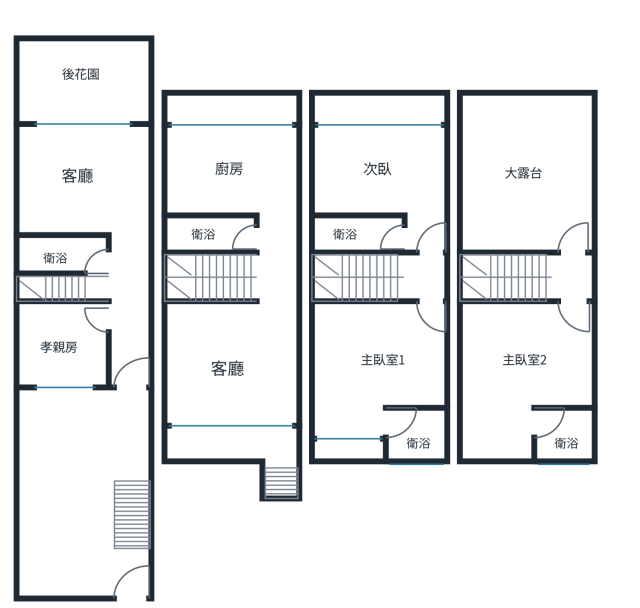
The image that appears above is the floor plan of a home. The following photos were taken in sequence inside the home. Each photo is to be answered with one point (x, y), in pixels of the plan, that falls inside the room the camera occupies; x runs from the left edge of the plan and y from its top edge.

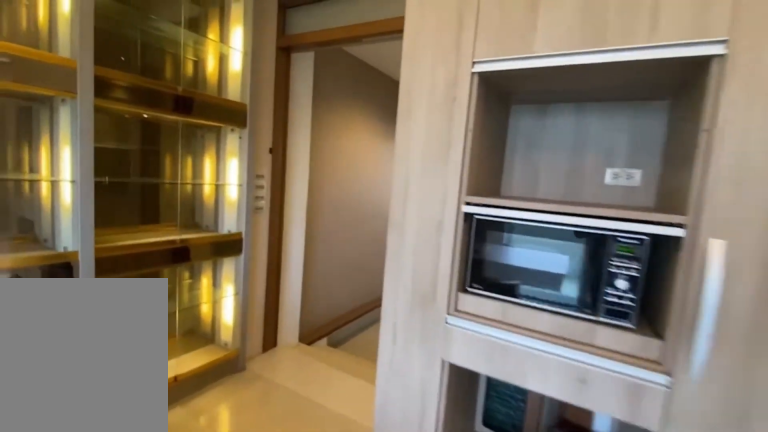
(235, 161)
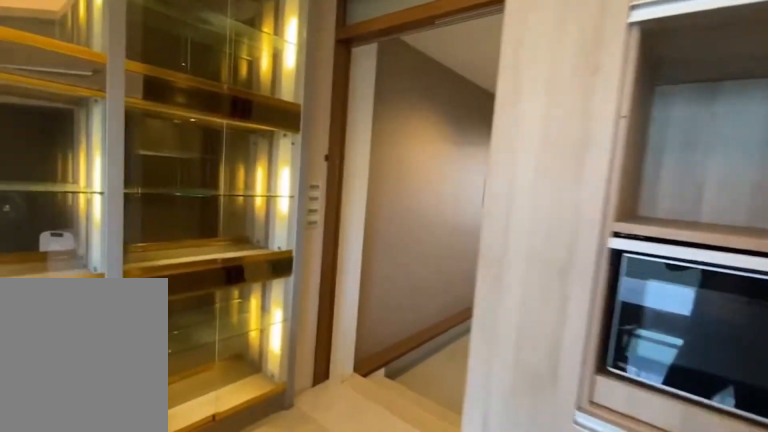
(235, 160)
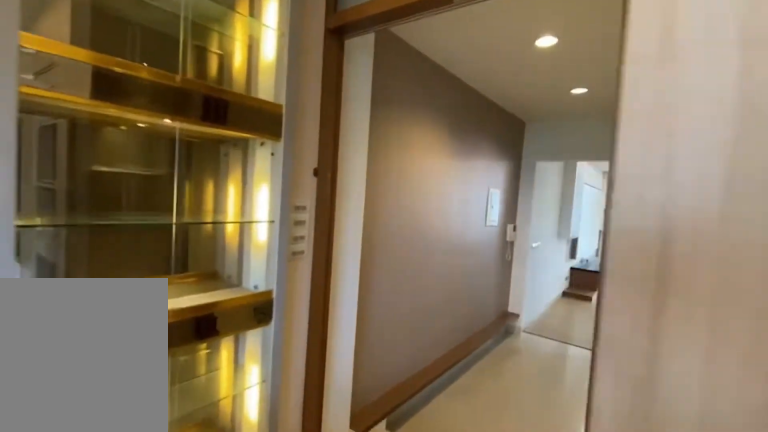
(235, 161)
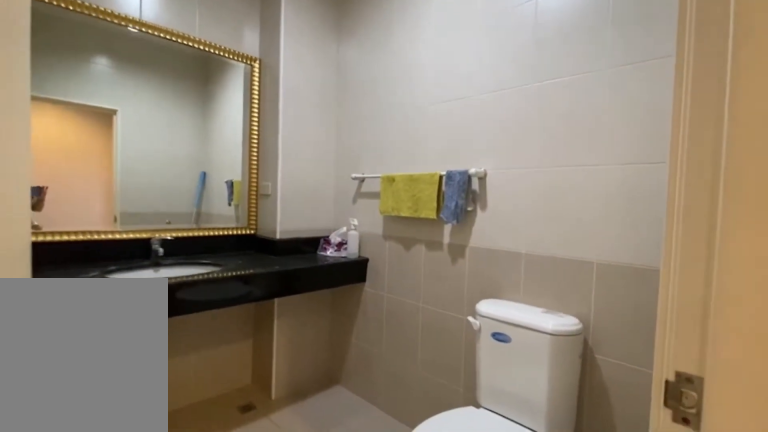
(213, 234)
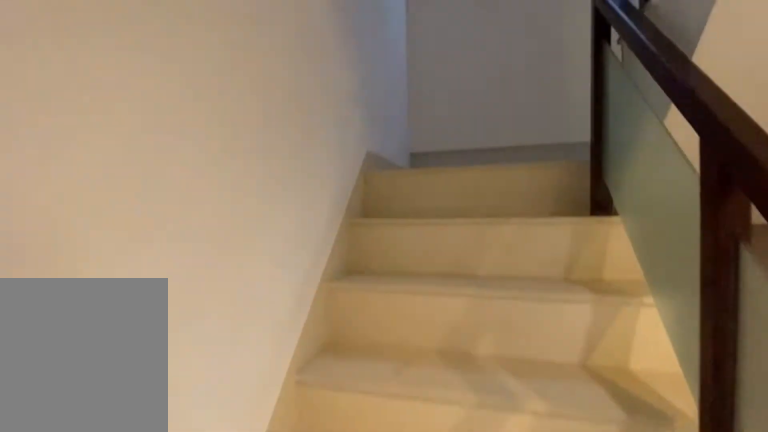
(220, 281)
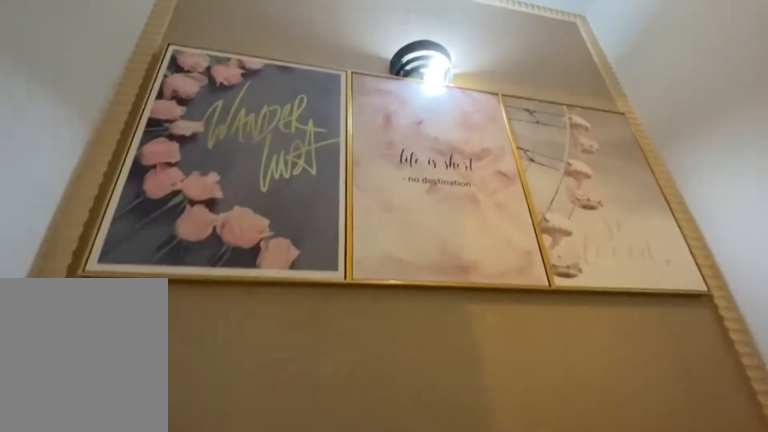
(220, 283)
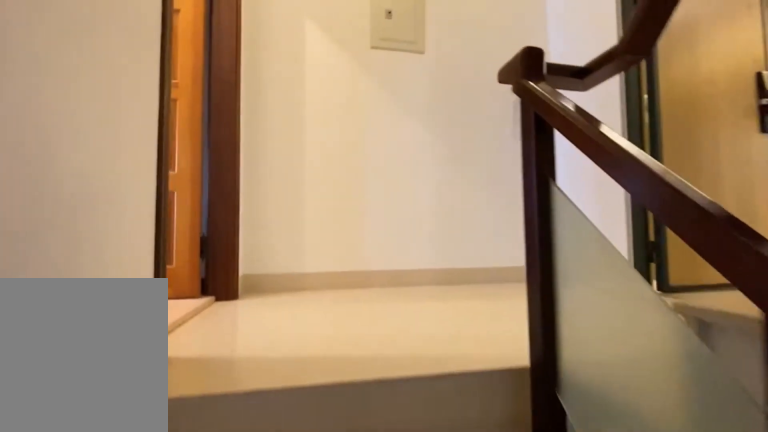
(357, 278)
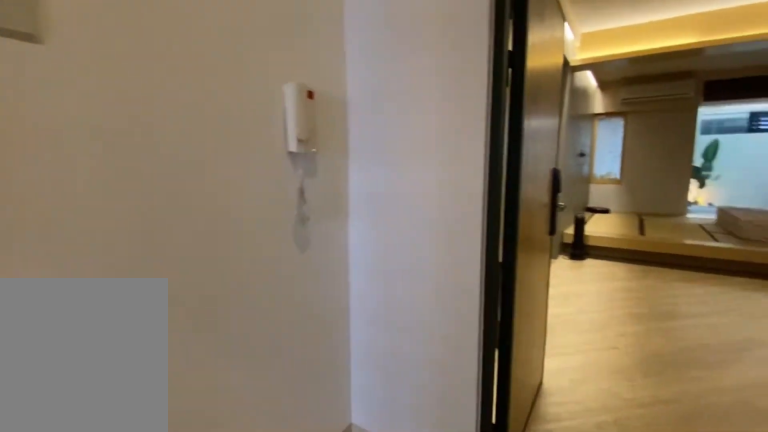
(358, 278)
